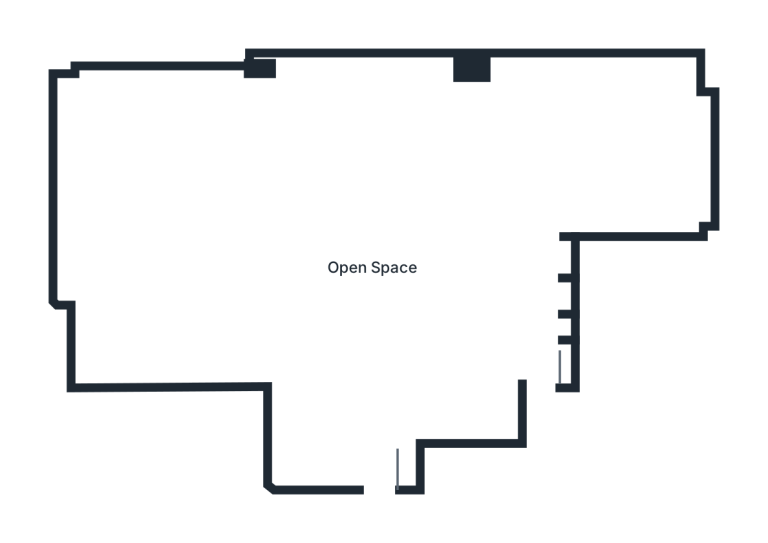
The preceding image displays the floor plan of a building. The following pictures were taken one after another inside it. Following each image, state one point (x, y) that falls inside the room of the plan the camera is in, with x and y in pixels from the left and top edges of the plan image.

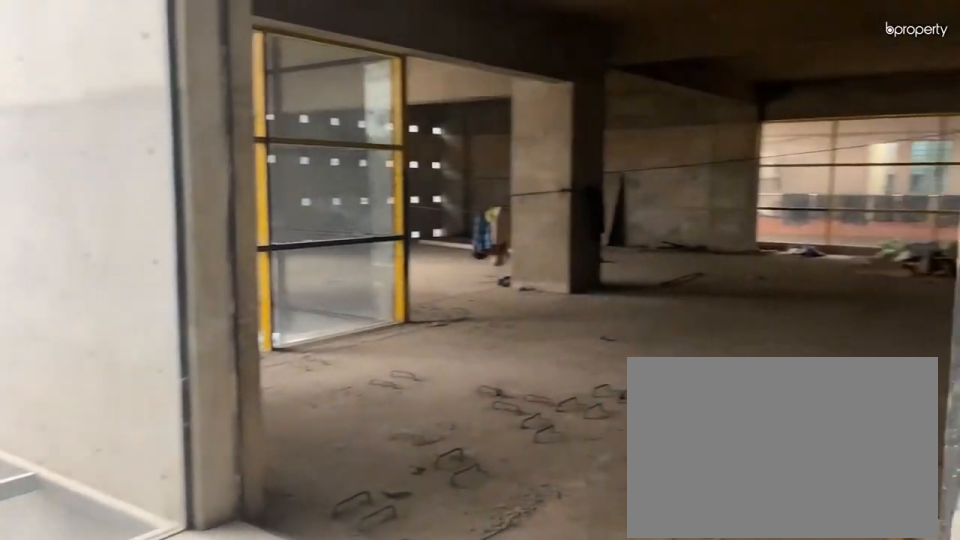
(383, 461)
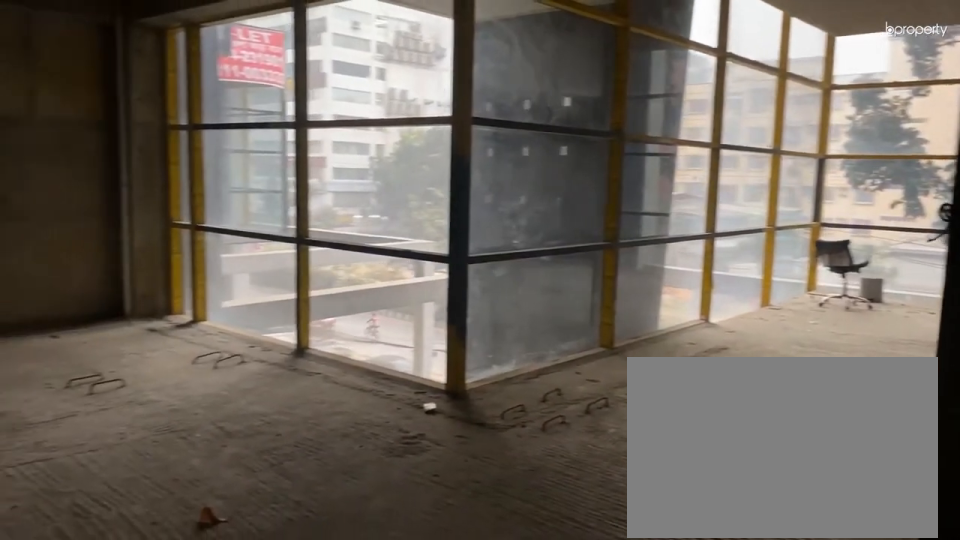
(383, 288)
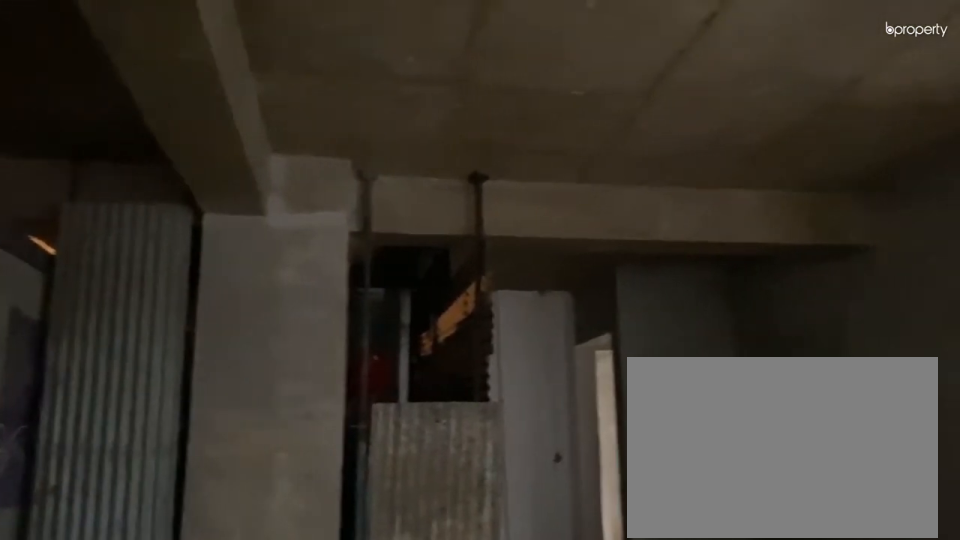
(383, 288)
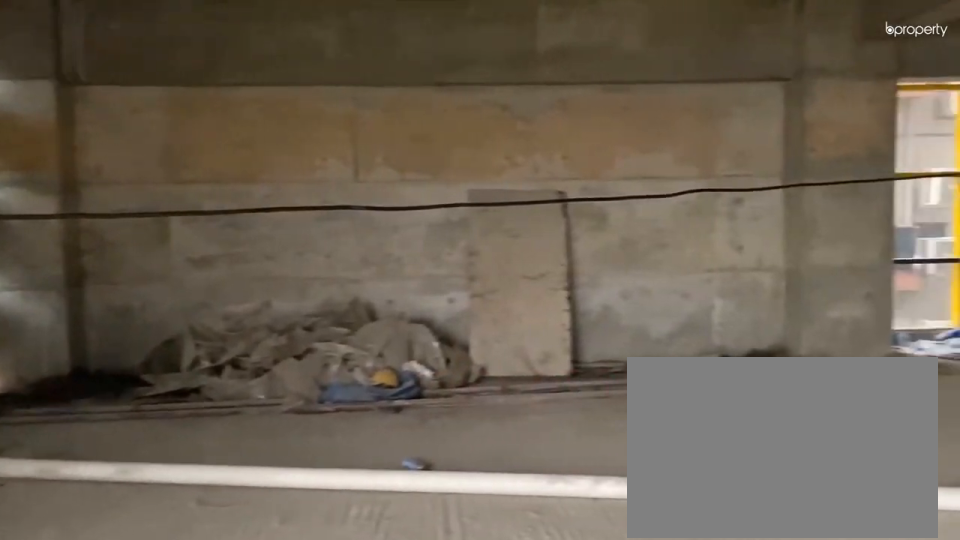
(117, 195)
